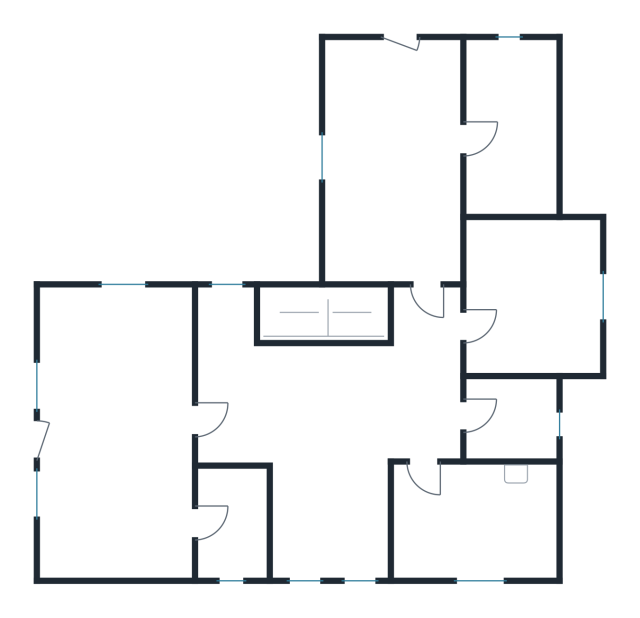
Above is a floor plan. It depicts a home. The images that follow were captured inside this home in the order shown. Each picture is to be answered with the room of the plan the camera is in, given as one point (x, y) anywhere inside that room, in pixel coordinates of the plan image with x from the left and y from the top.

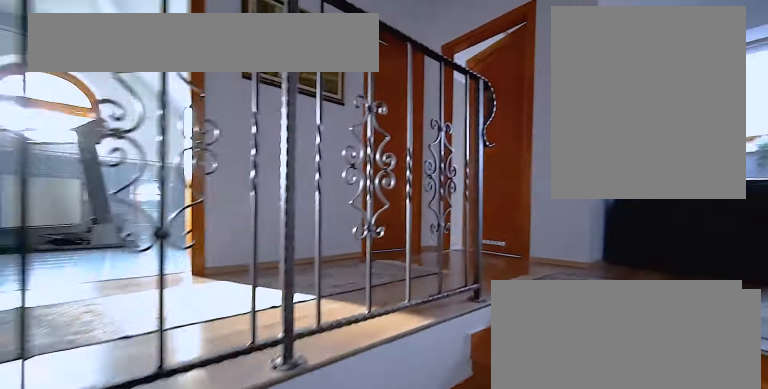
(317, 317)
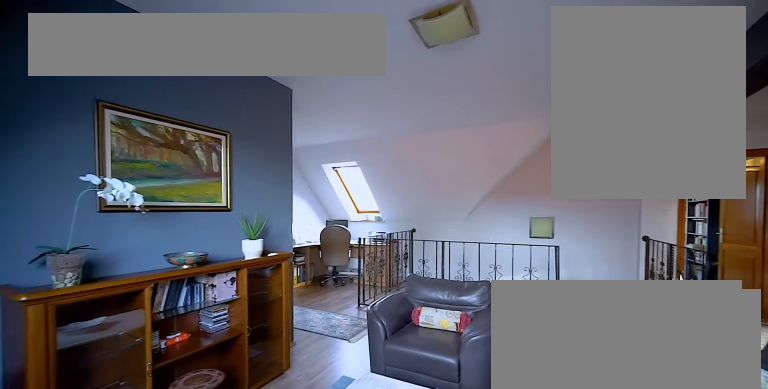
(330, 450)
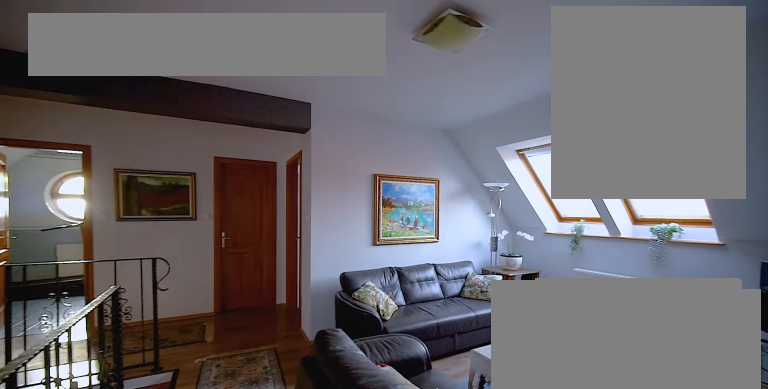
(330, 450)
